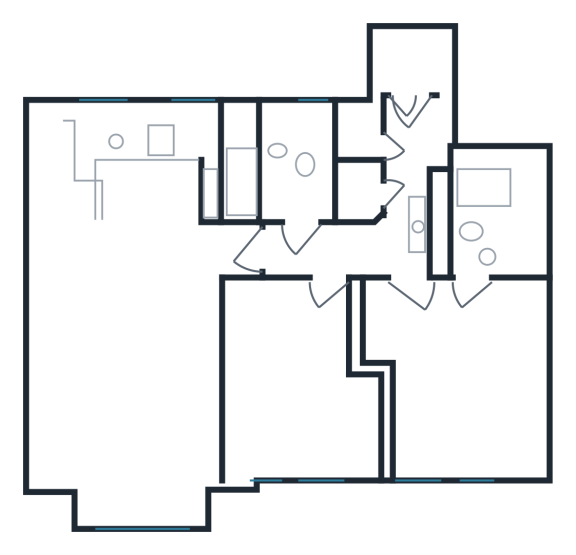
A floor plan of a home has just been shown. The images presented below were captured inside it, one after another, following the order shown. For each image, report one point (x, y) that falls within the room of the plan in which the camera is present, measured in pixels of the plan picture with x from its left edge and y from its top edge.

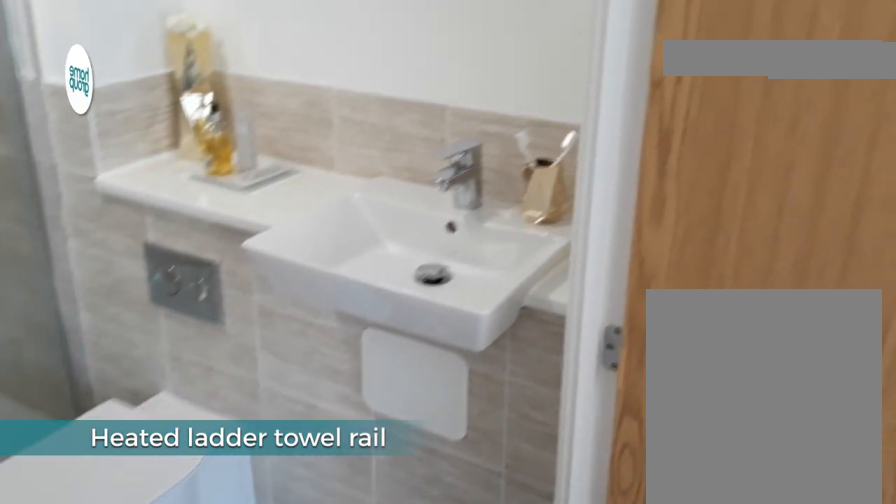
(491, 227)
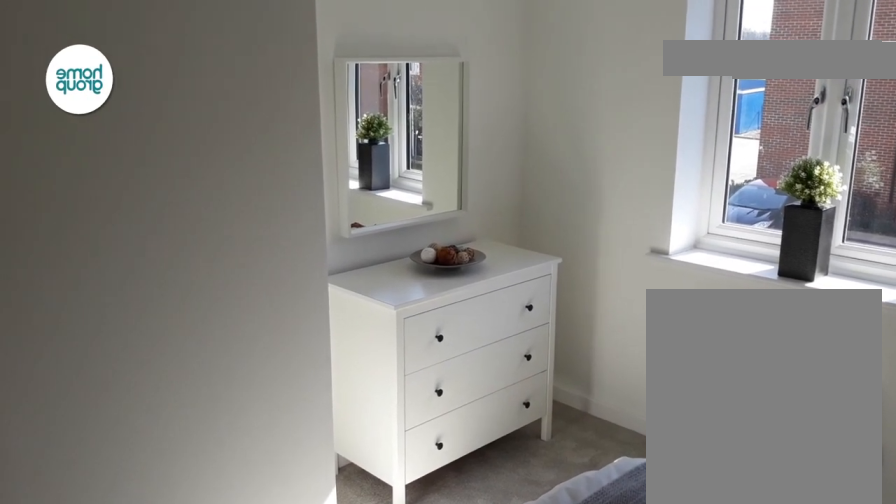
(299, 376)
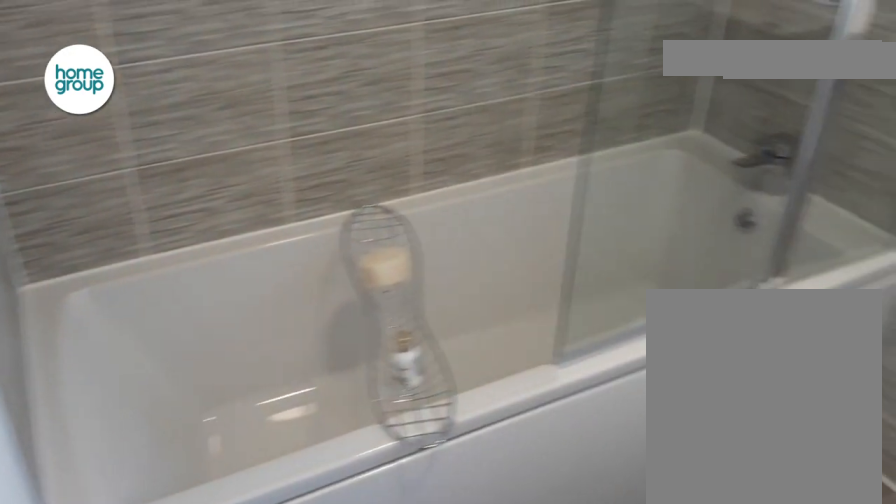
(280, 171)
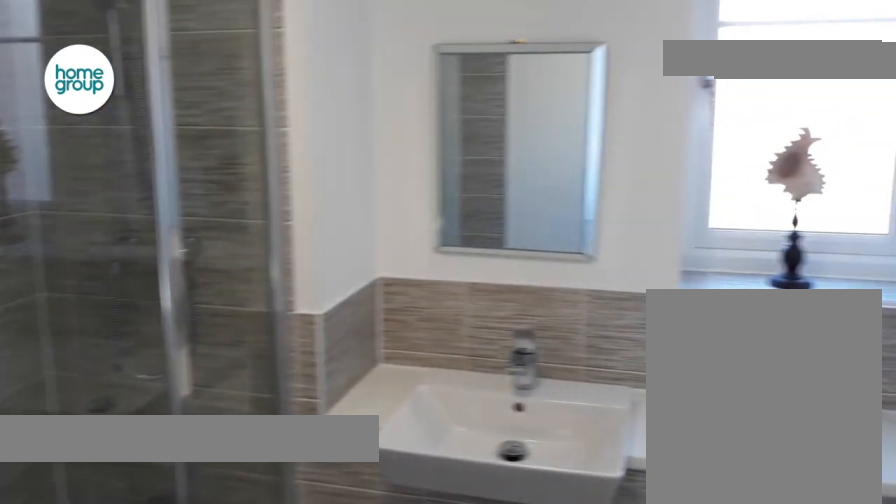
(280, 171)
